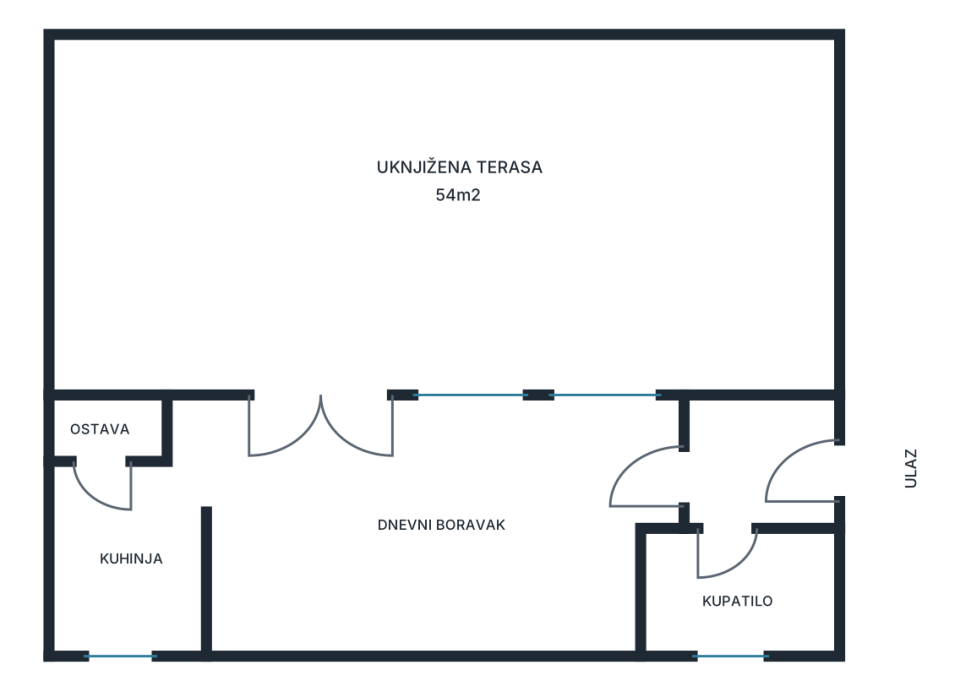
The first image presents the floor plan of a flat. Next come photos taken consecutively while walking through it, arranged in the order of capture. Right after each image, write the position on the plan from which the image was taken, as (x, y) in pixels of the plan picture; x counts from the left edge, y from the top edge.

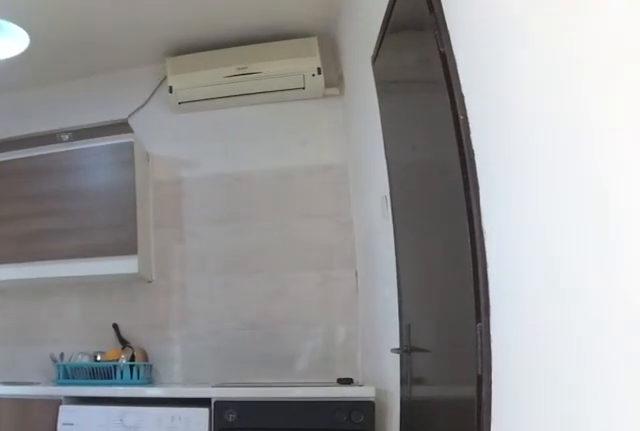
(257, 467)
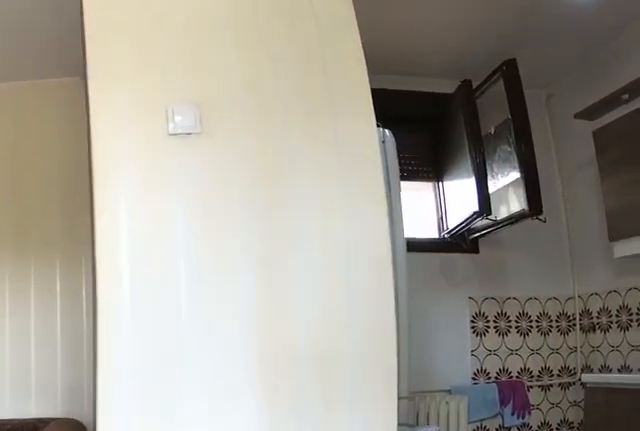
(297, 409)
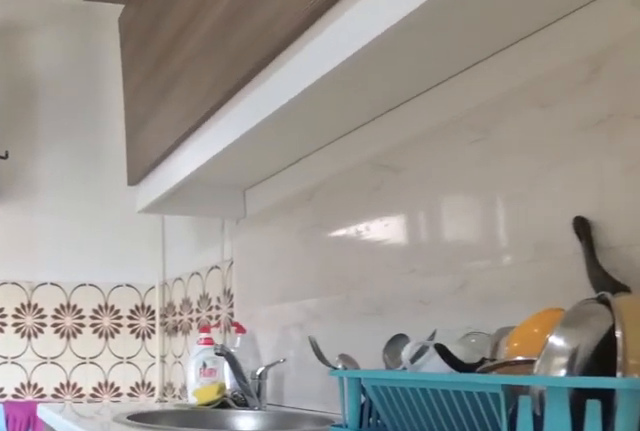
(123, 450)
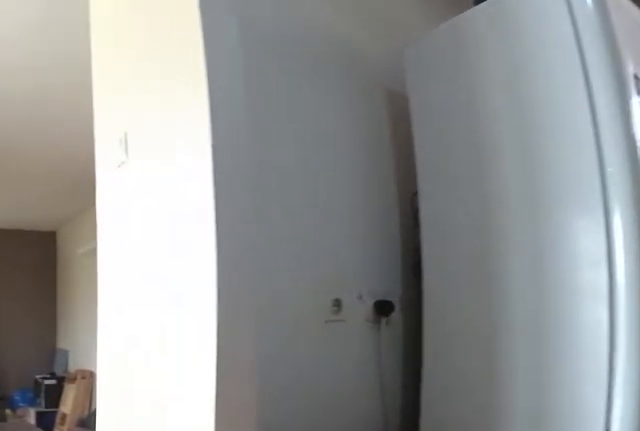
(89, 470)
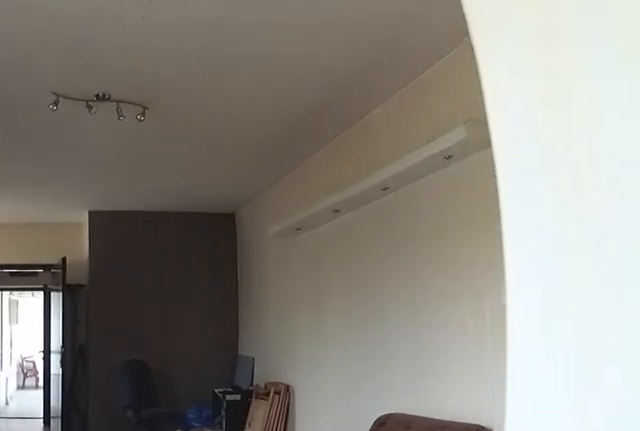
(179, 470)
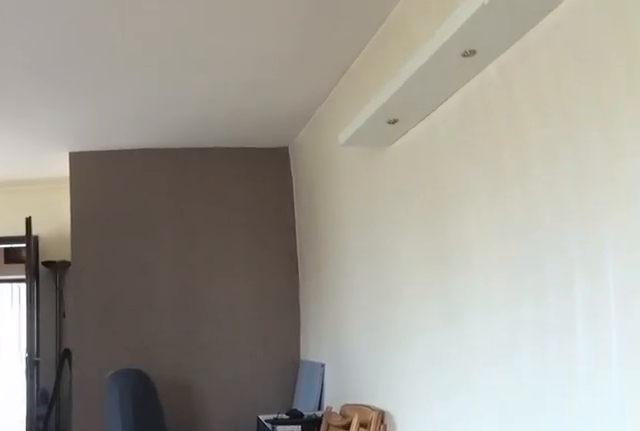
(292, 503)
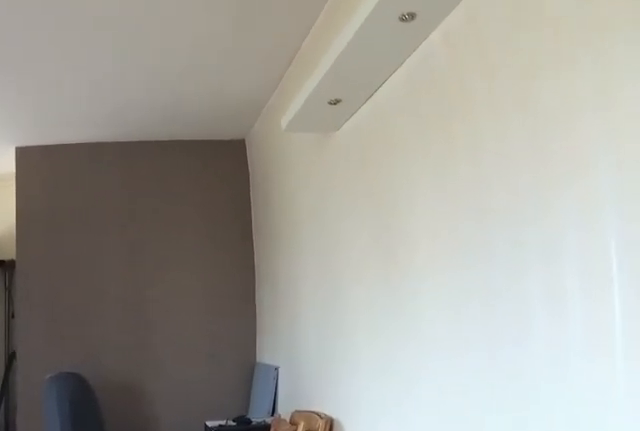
(308, 515)
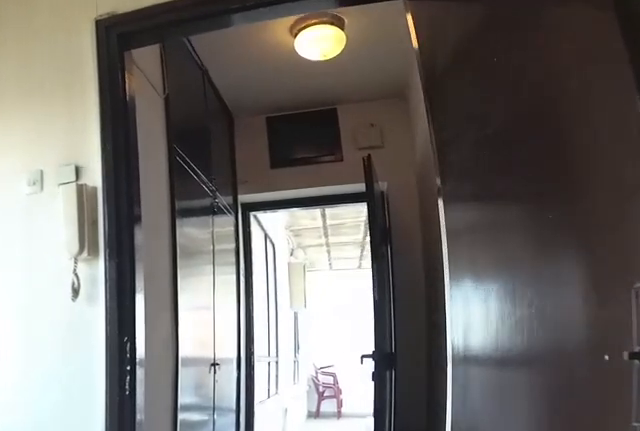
(523, 498)
